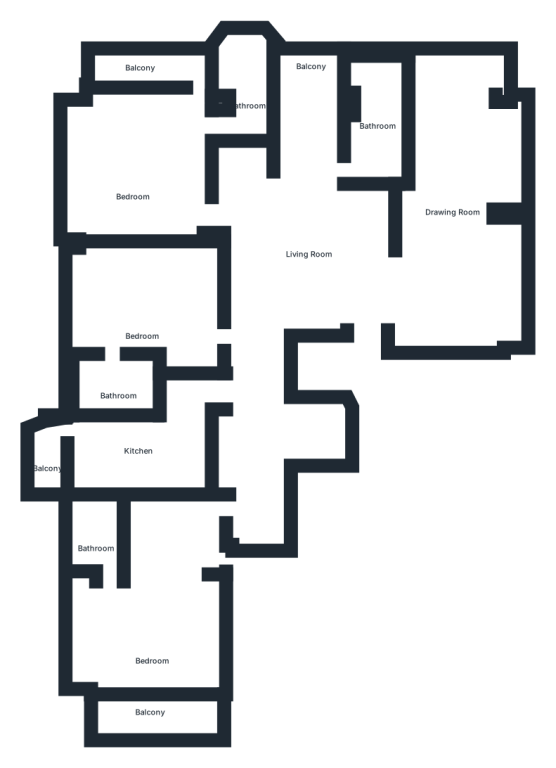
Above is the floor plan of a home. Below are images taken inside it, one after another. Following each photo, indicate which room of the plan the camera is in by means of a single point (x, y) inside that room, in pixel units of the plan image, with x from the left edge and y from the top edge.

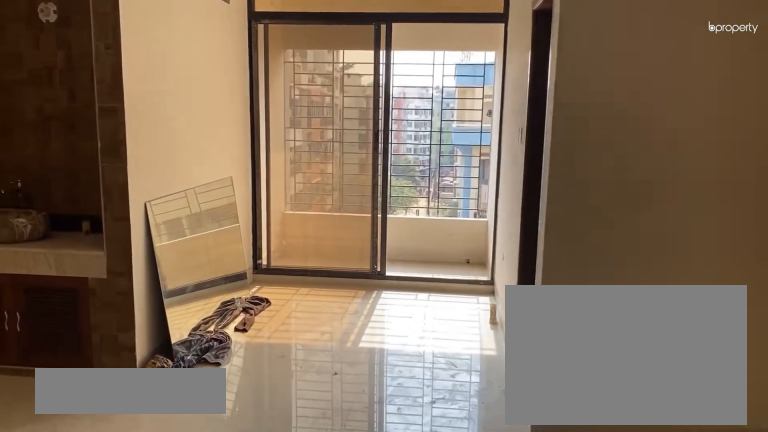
(313, 252)
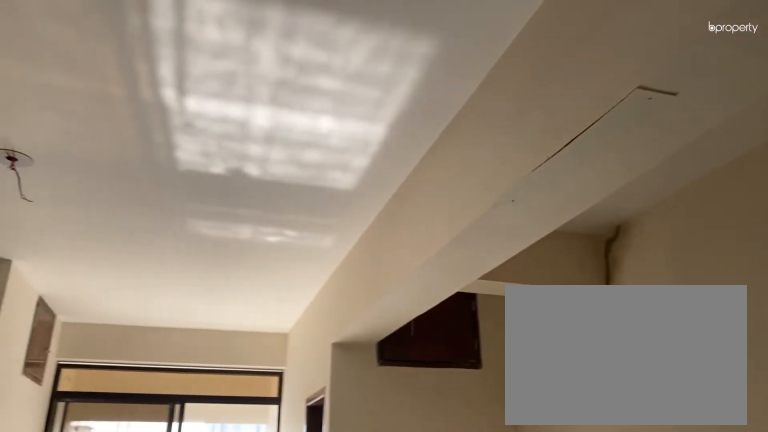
(314, 252)
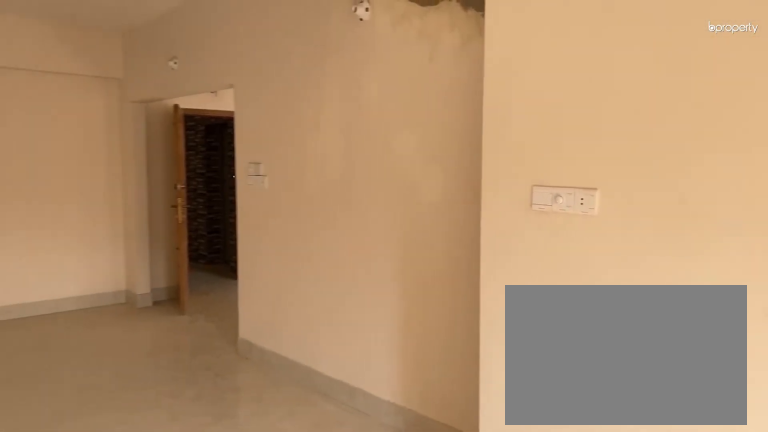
(451, 206)
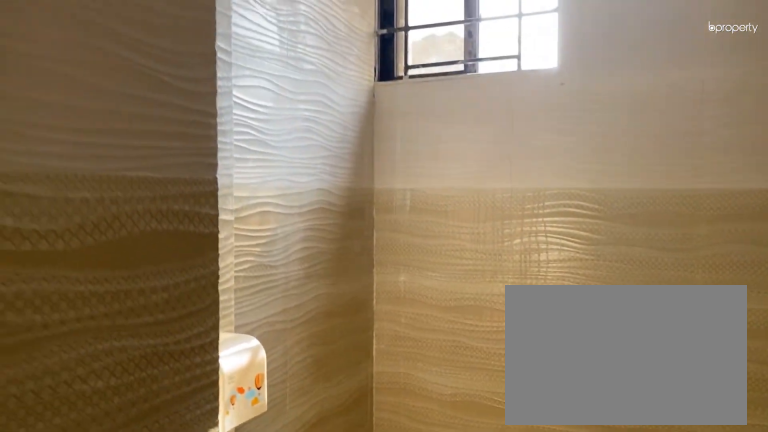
(378, 120)
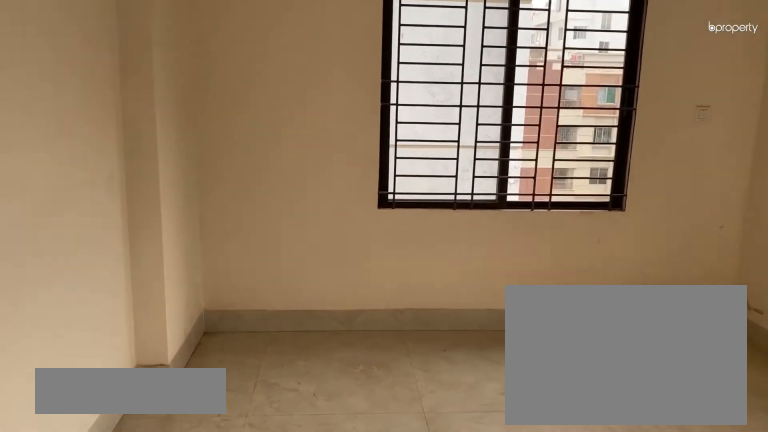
(136, 181)
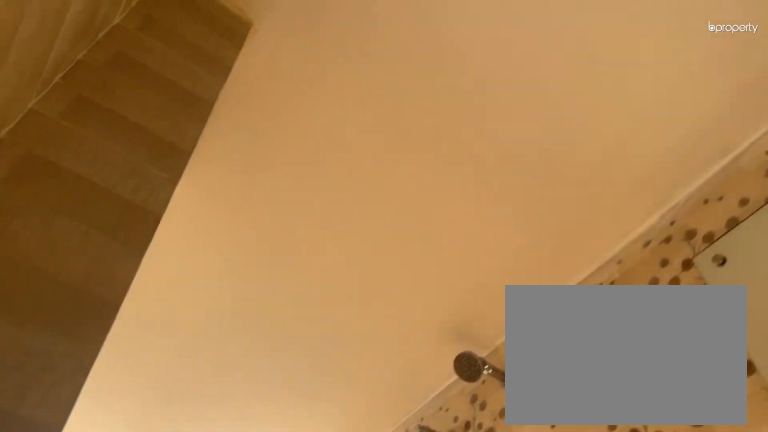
(252, 99)
